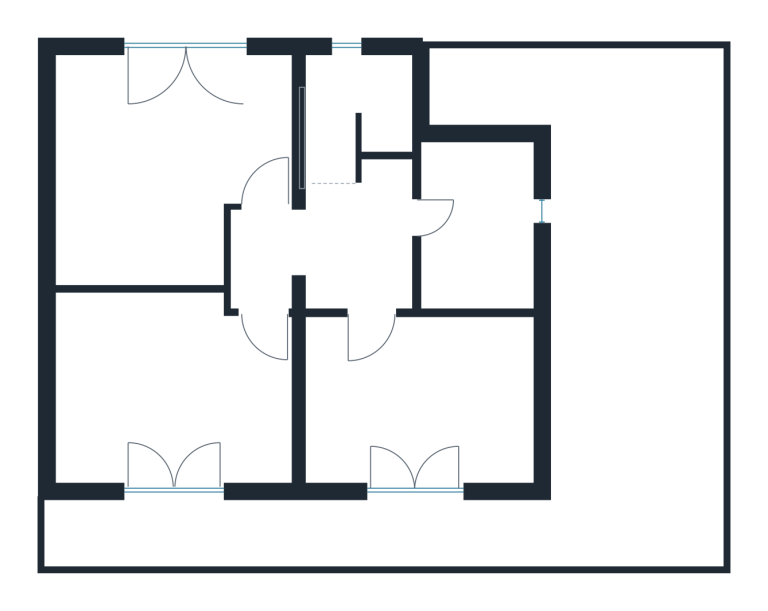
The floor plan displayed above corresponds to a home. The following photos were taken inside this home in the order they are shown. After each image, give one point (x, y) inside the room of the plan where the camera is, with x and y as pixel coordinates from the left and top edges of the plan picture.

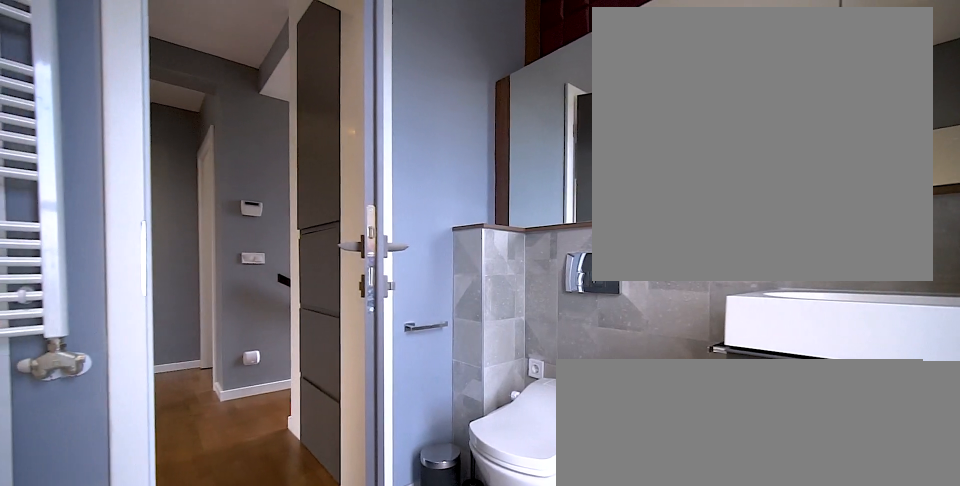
(483, 232)
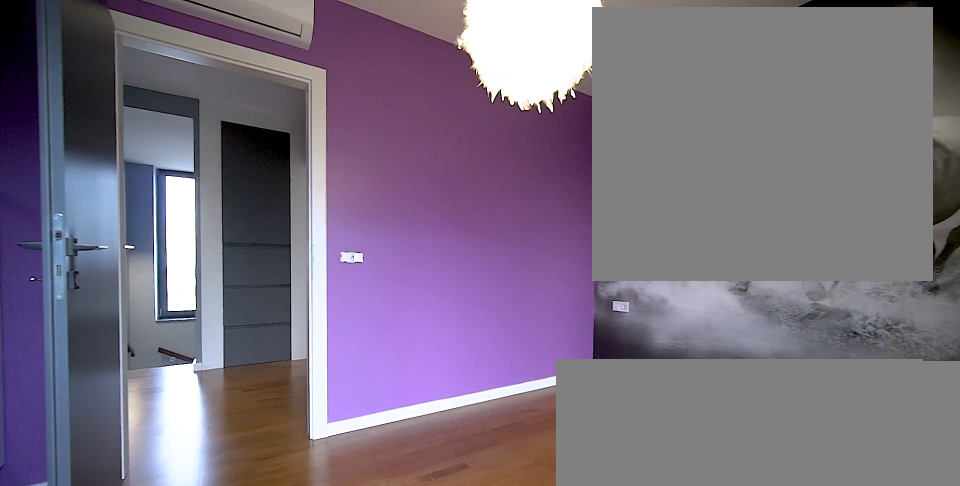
(416, 397)
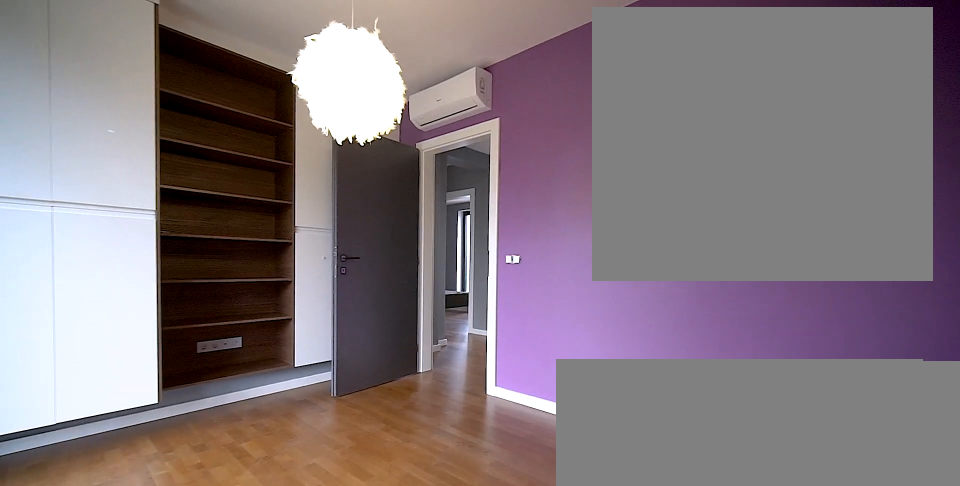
(416, 397)
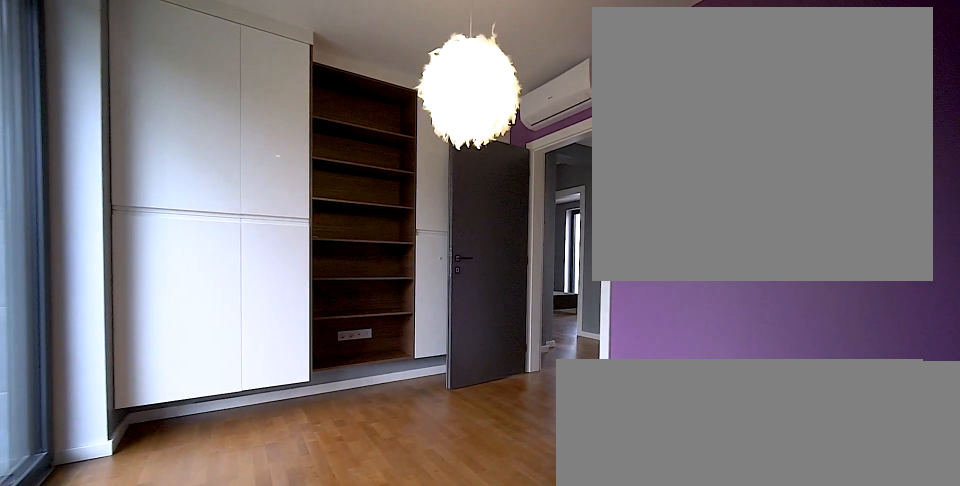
(416, 397)
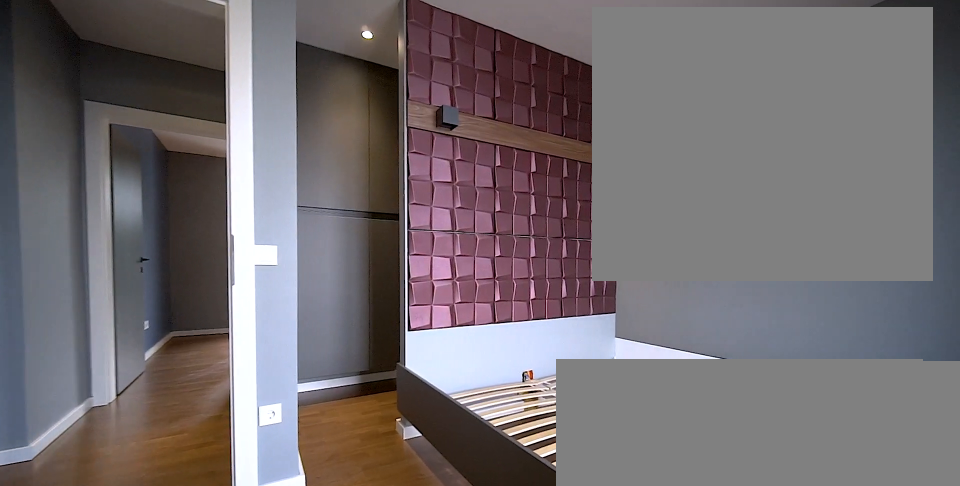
(171, 162)
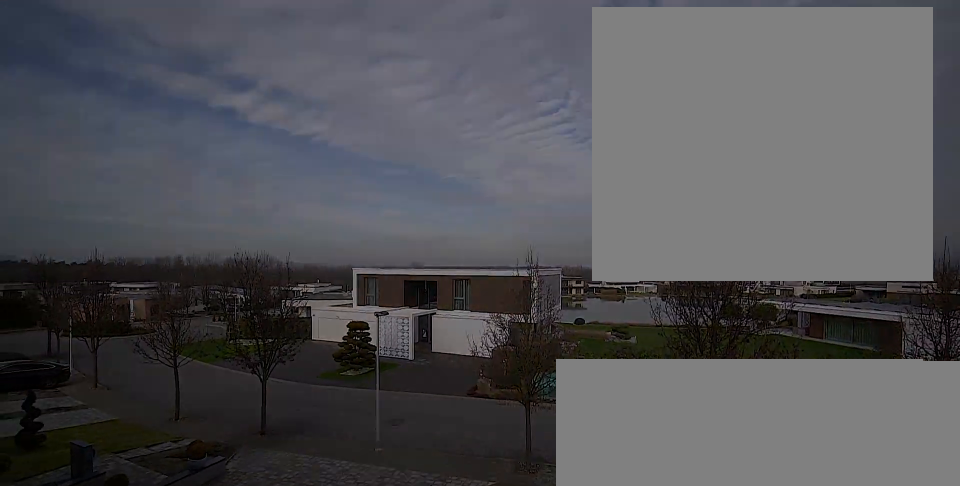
(642, 334)
